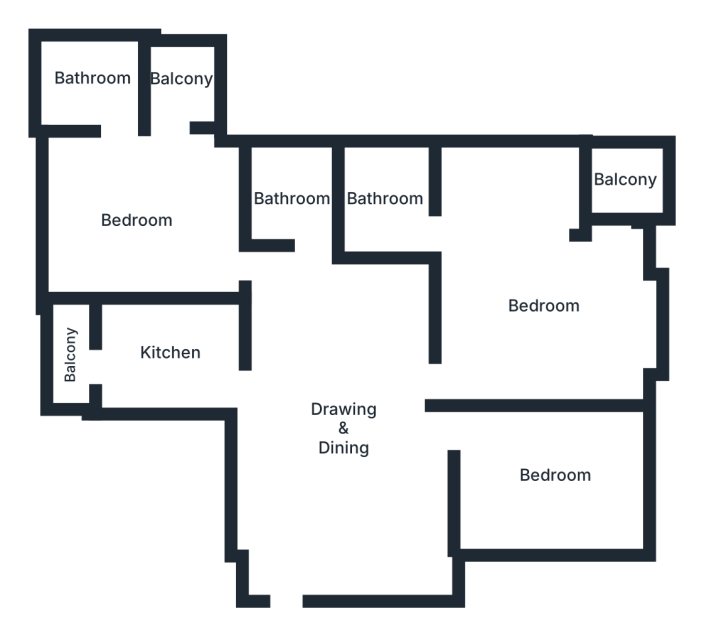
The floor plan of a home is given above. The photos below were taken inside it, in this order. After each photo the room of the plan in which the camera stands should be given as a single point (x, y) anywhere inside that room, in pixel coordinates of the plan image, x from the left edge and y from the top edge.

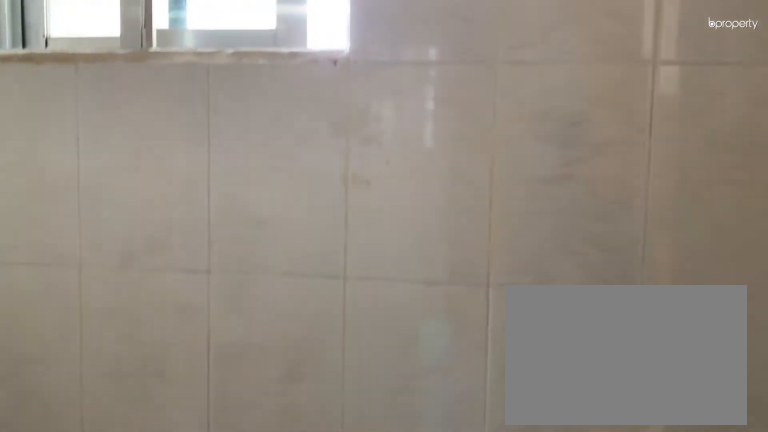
(388, 198)
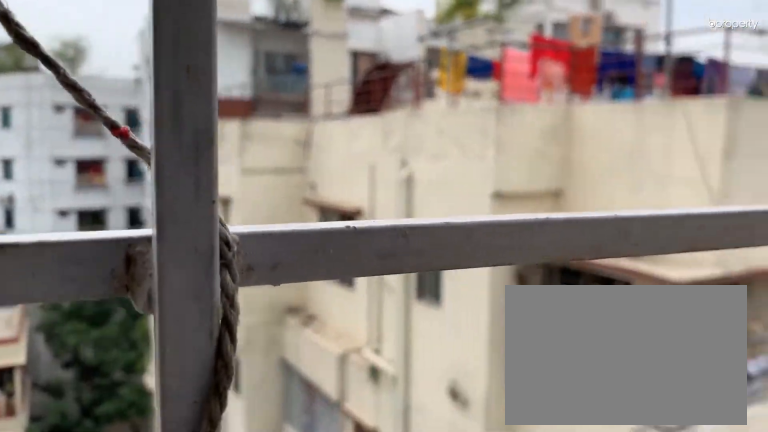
(623, 185)
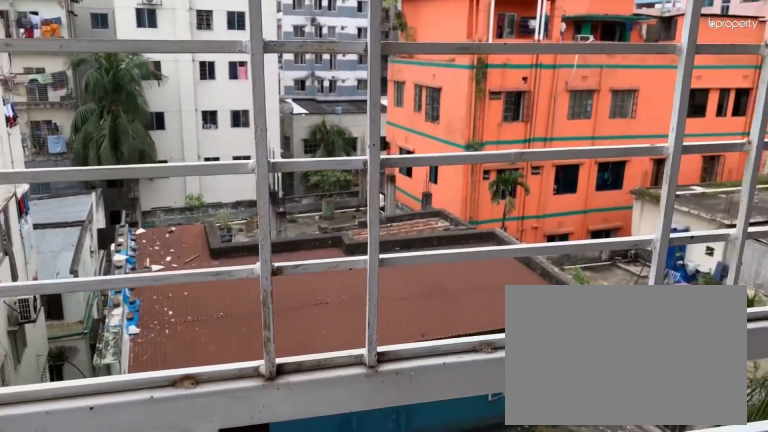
(623, 185)
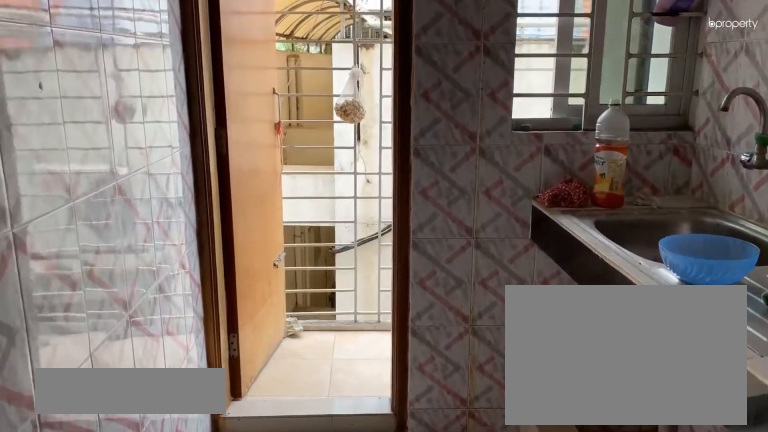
(168, 356)
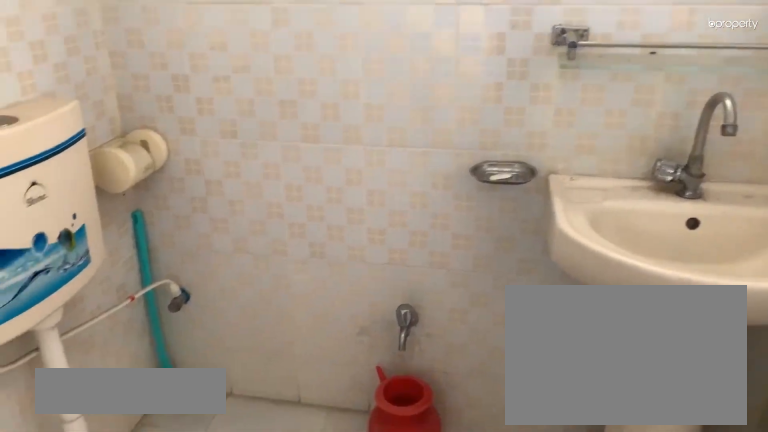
(305, 211)
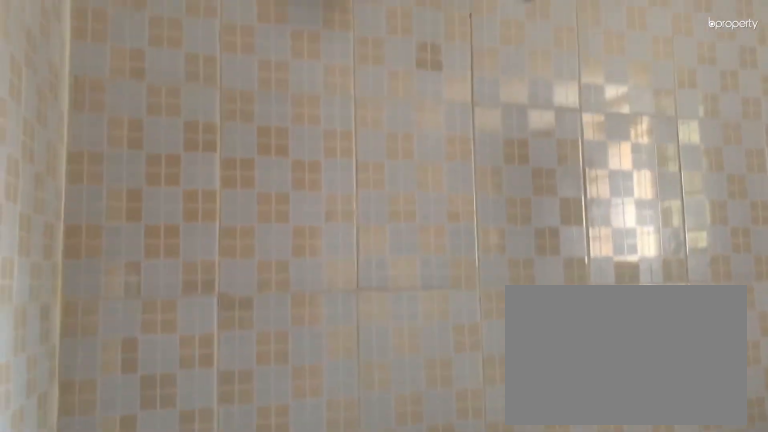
(305, 211)
